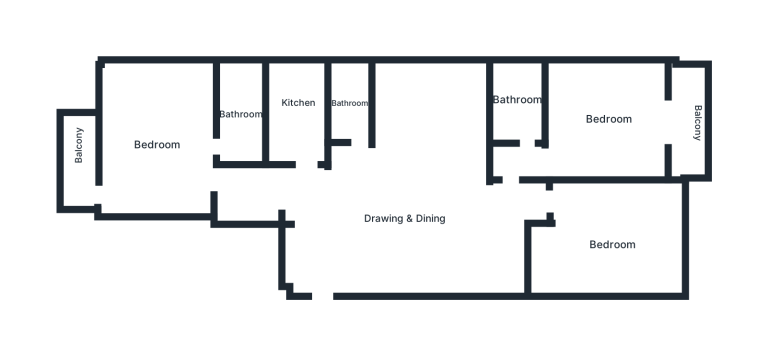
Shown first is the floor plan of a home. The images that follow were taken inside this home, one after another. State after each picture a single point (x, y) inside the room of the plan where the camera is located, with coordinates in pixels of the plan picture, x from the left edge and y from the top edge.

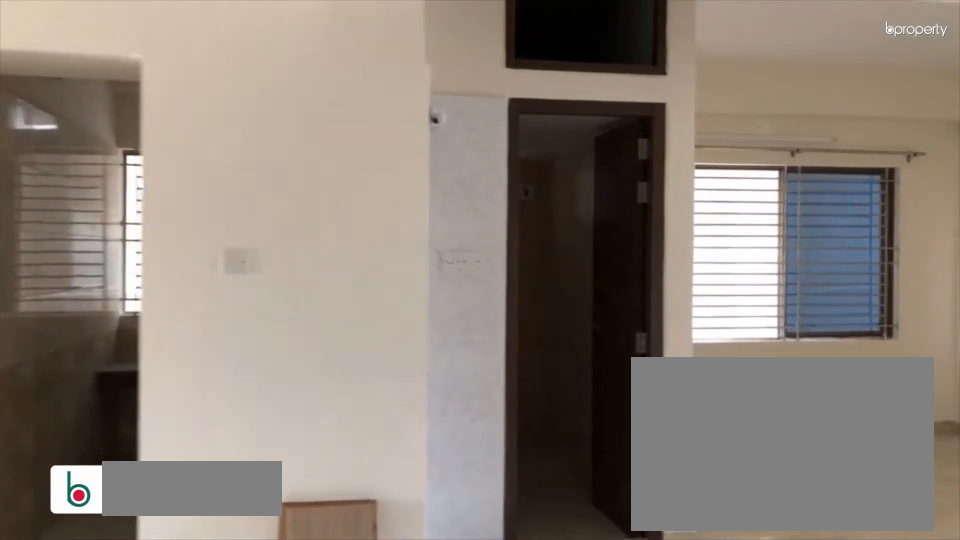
(359, 225)
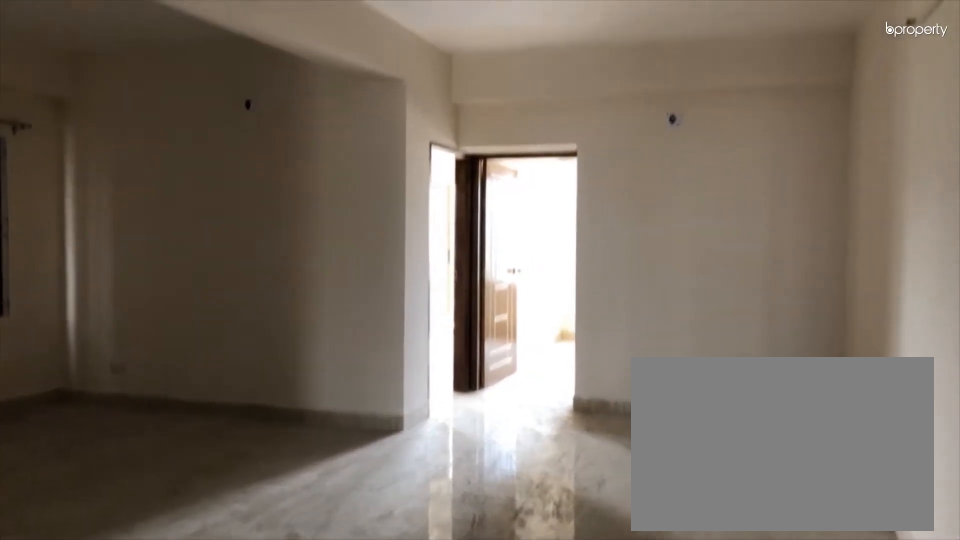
(454, 229)
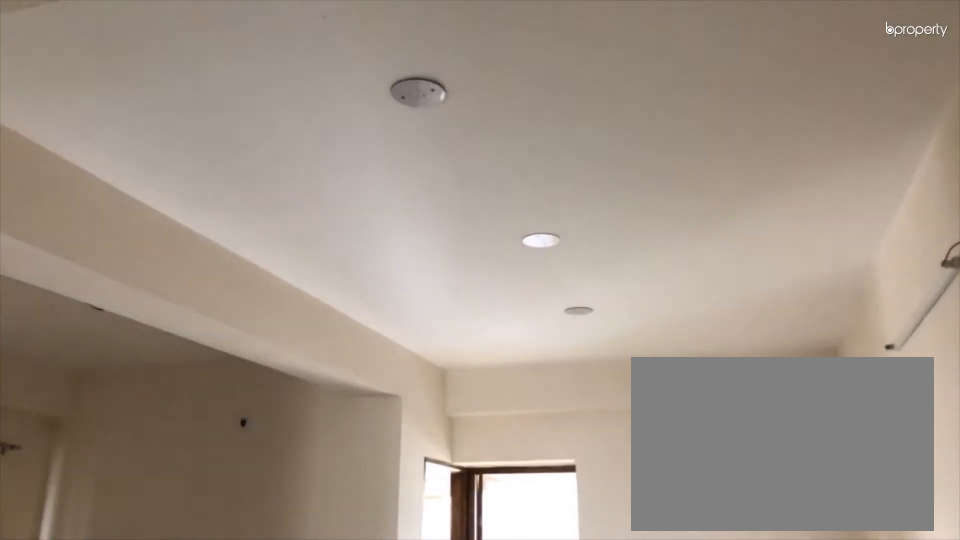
(454, 229)
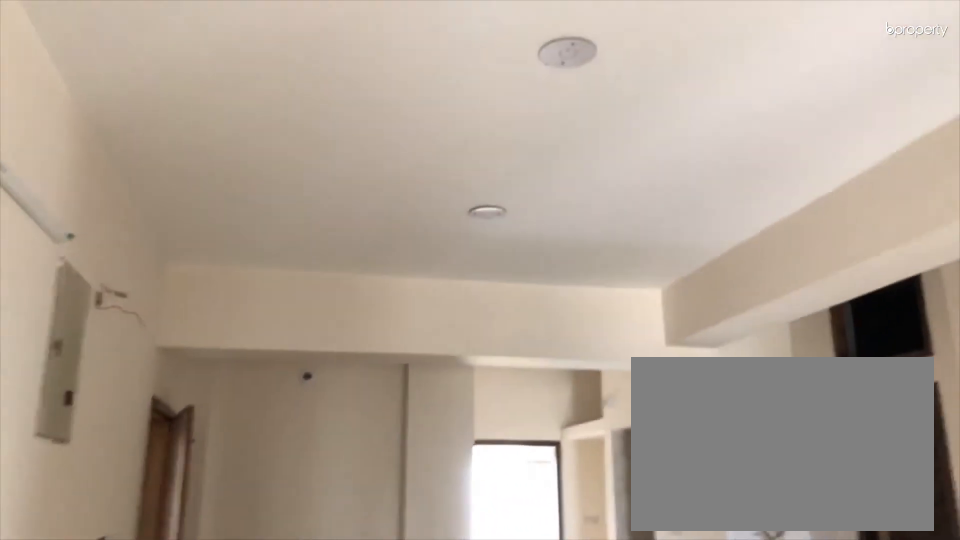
(370, 209)
